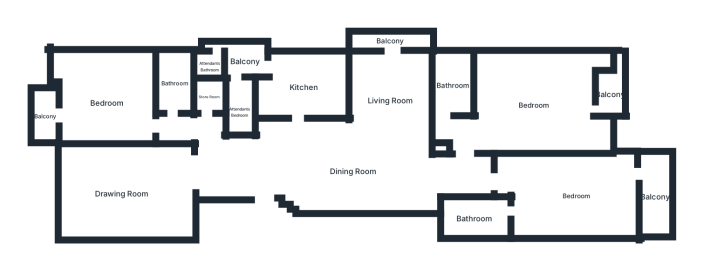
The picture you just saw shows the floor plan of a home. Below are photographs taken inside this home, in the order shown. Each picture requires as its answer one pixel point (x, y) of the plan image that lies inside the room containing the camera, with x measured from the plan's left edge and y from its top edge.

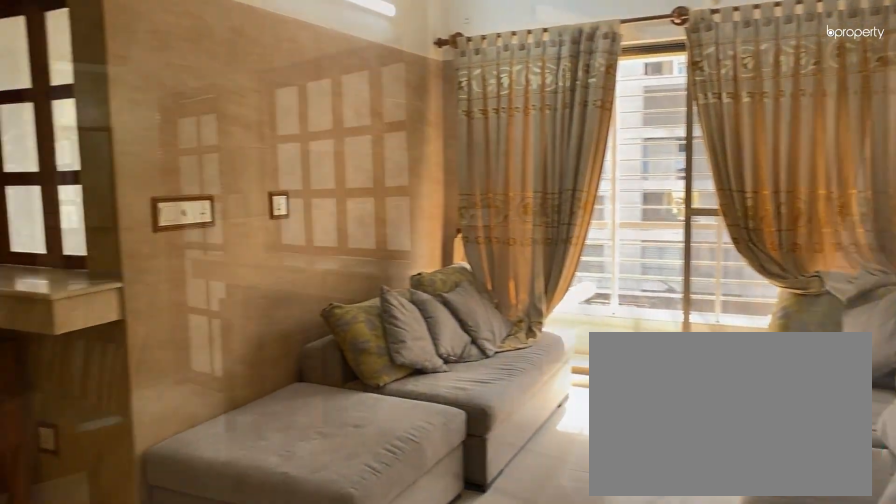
(389, 101)
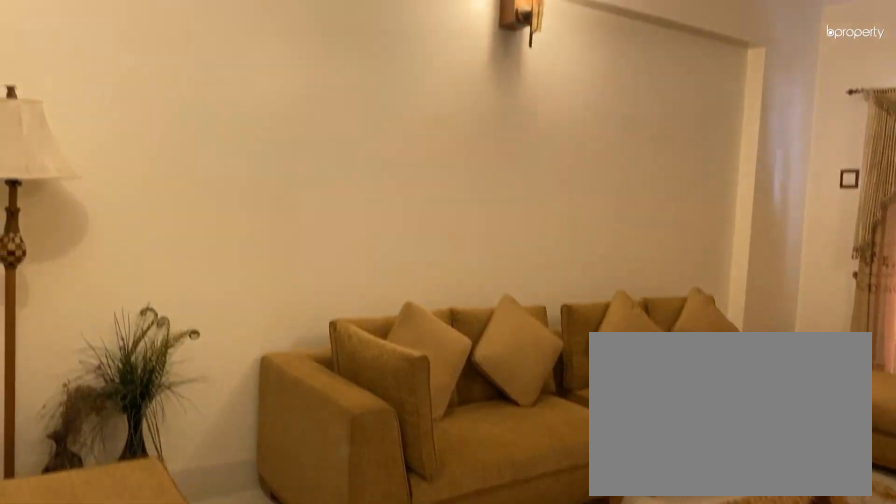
(121, 194)
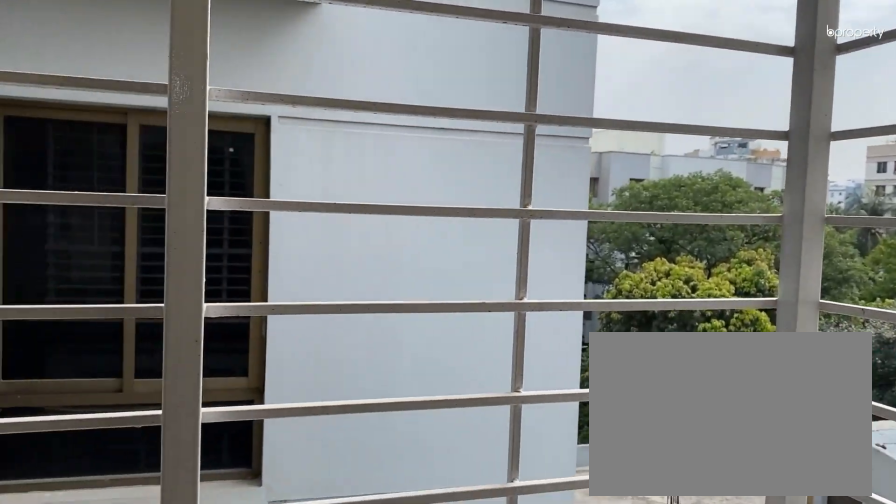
(44, 116)
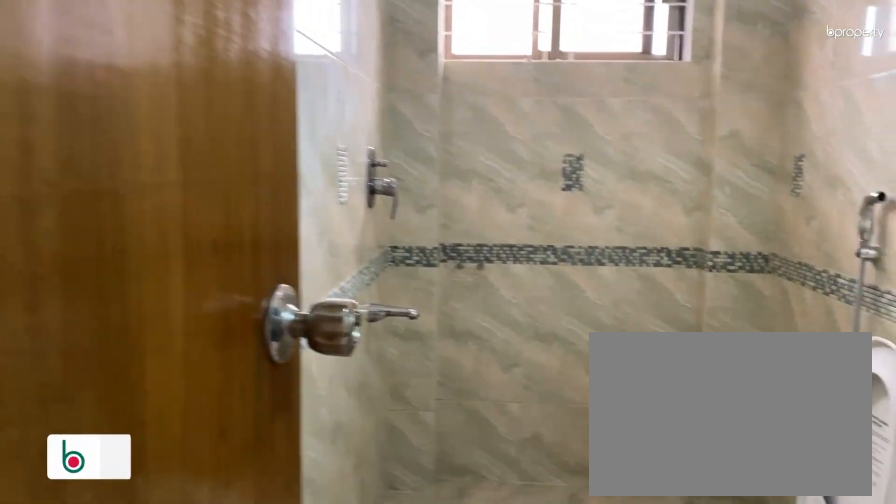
(175, 84)
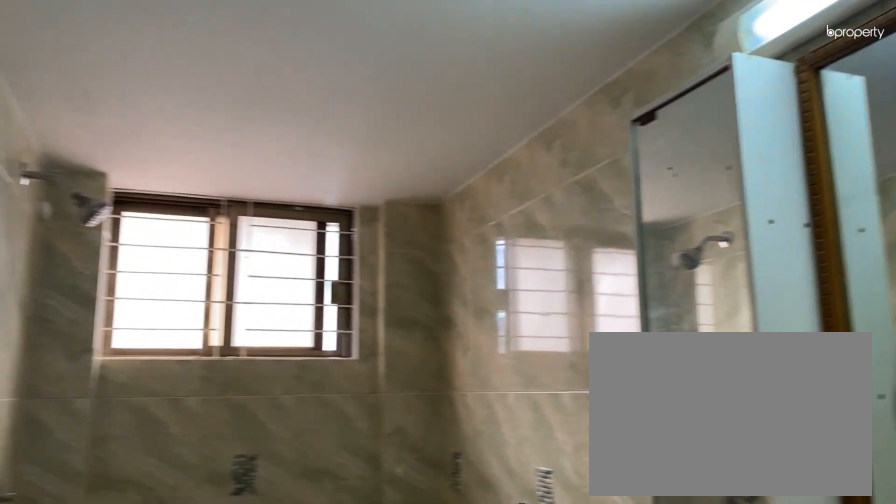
(175, 84)
